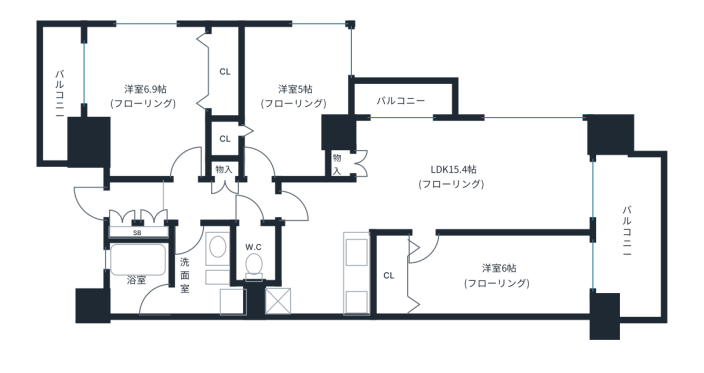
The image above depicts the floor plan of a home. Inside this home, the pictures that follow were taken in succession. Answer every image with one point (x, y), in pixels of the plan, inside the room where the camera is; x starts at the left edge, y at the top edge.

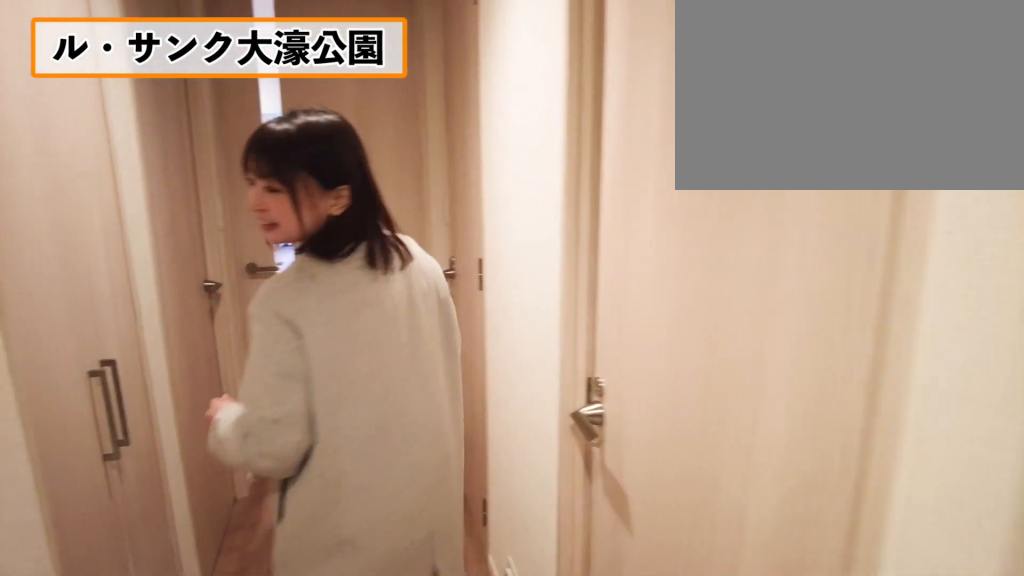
(128, 205)
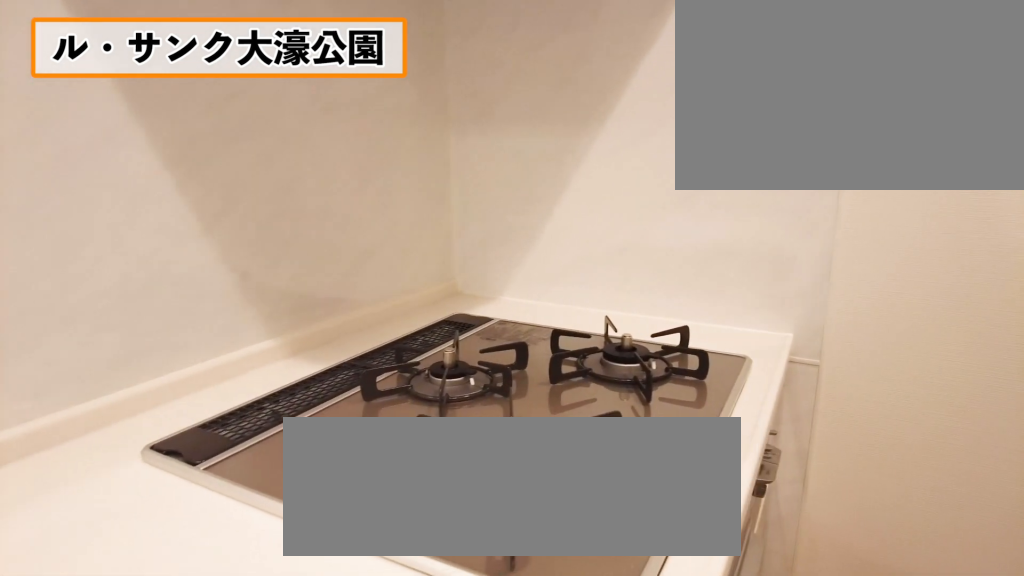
(320, 280)
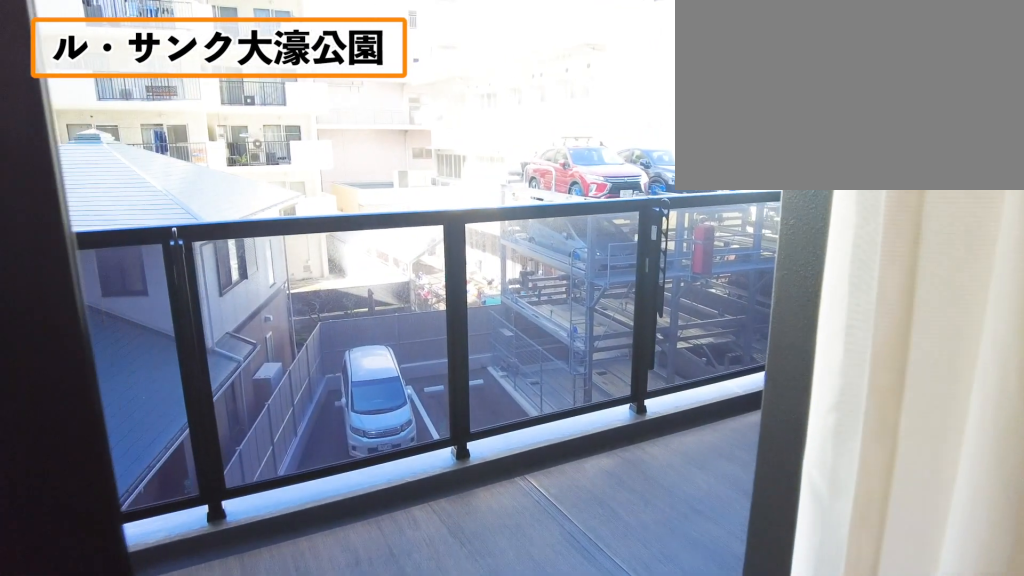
(407, 98)
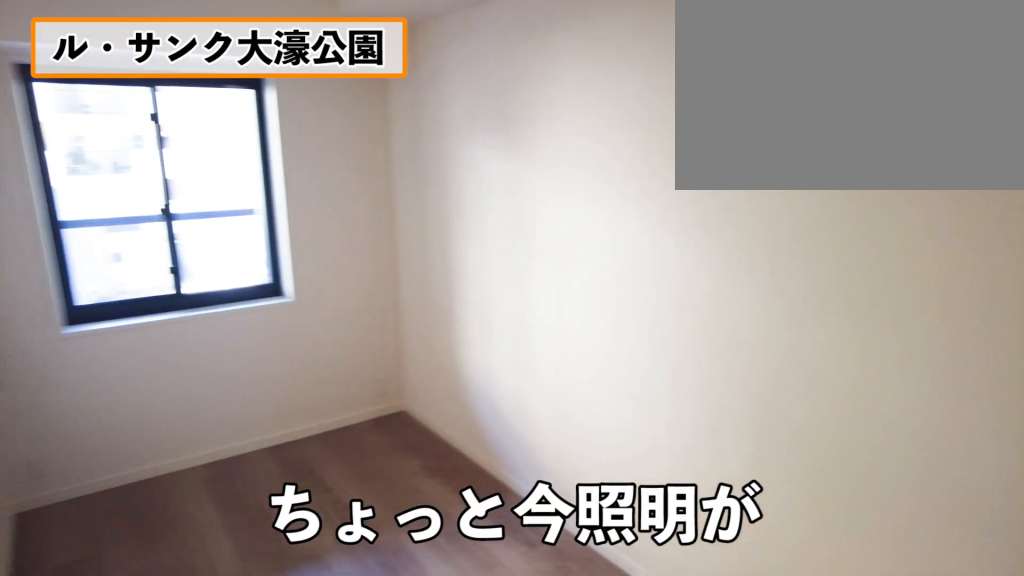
(500, 275)
